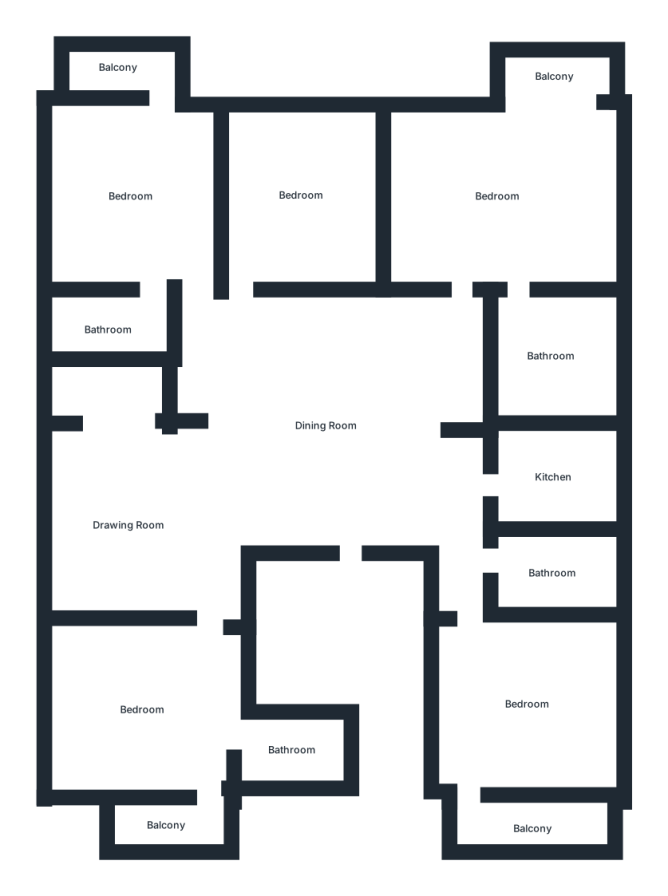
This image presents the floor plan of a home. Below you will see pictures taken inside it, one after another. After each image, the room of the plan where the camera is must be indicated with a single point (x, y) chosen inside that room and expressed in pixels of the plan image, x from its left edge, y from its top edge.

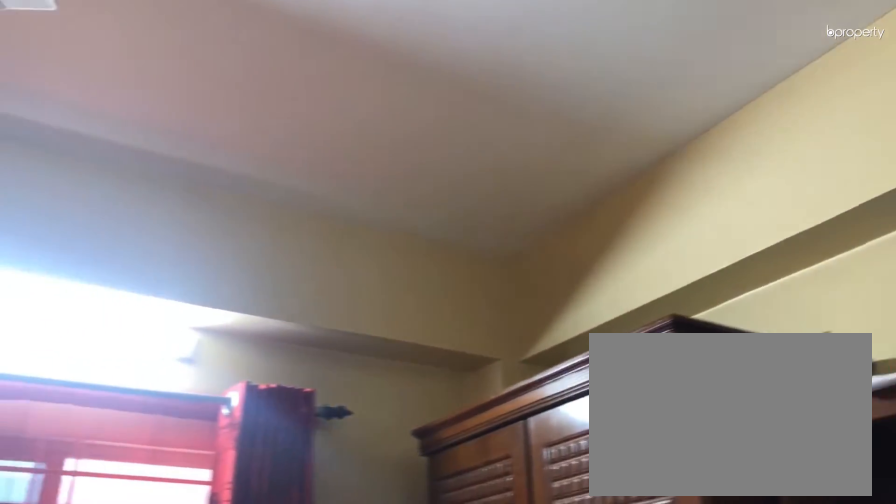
(135, 706)
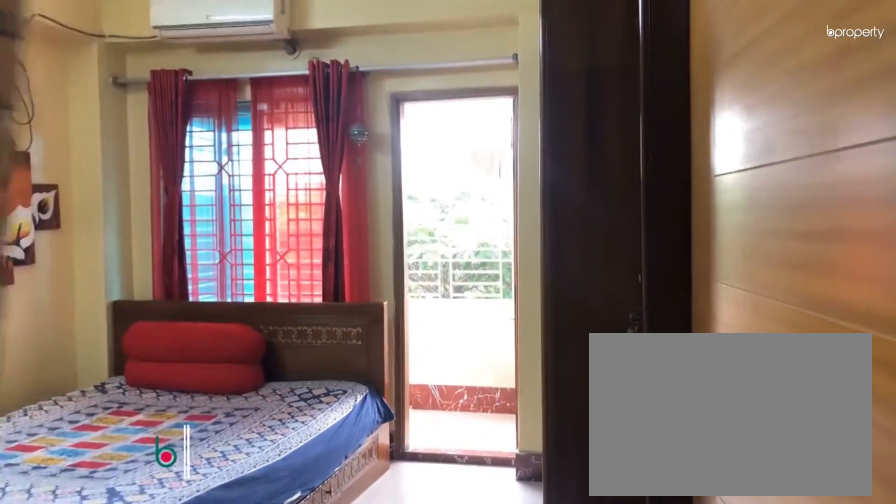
(166, 215)
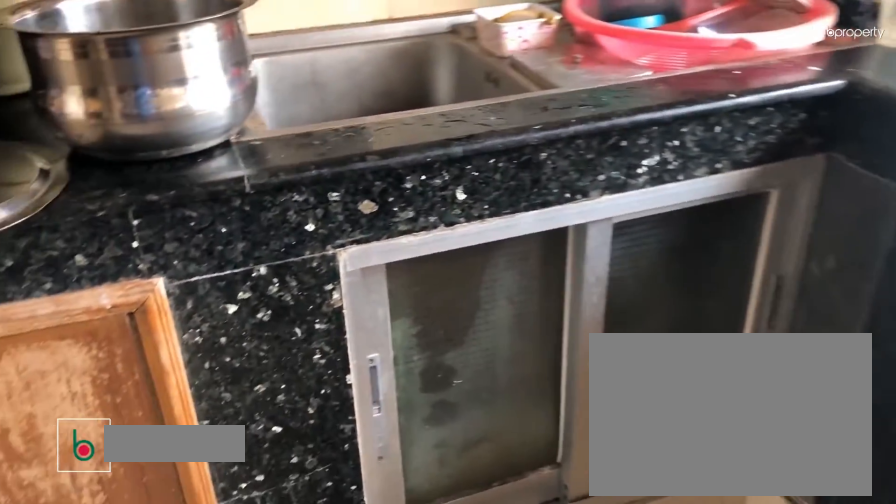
(556, 482)
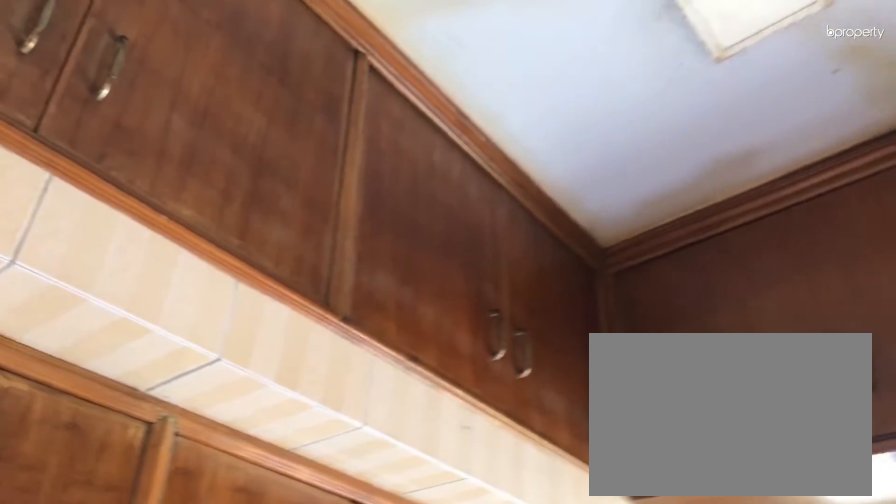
(557, 481)
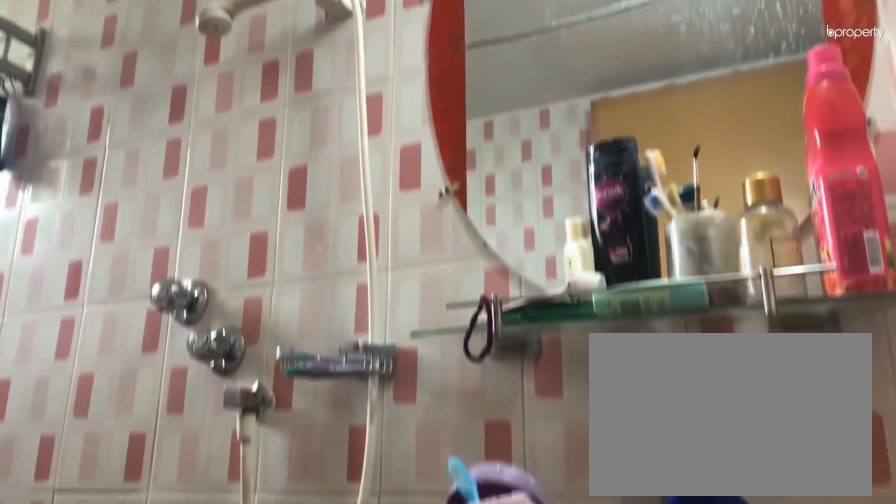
(550, 575)
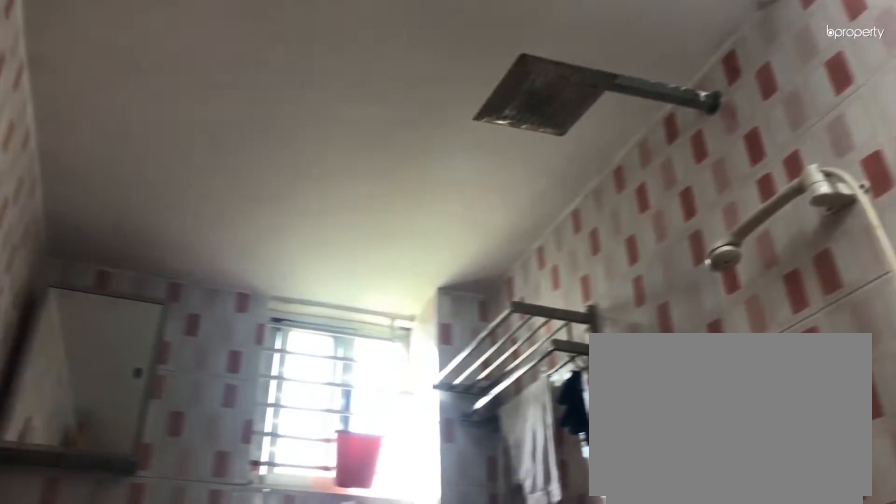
(550, 575)
